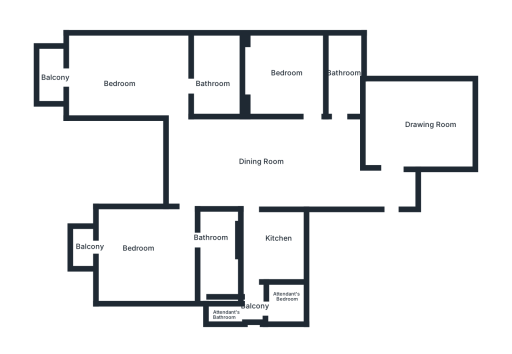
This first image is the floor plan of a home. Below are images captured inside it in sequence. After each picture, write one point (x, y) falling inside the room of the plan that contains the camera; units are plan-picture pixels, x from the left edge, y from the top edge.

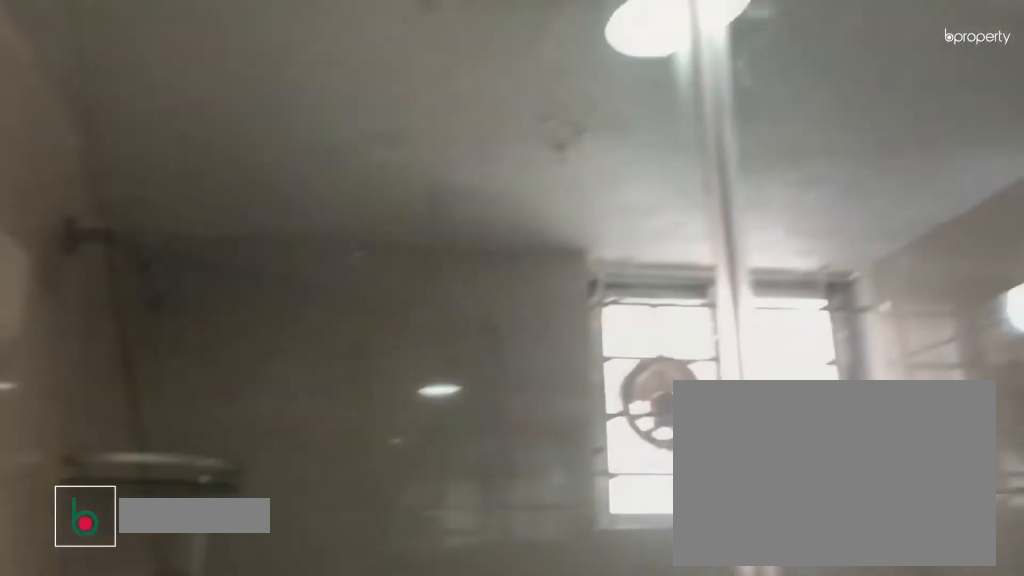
(218, 82)
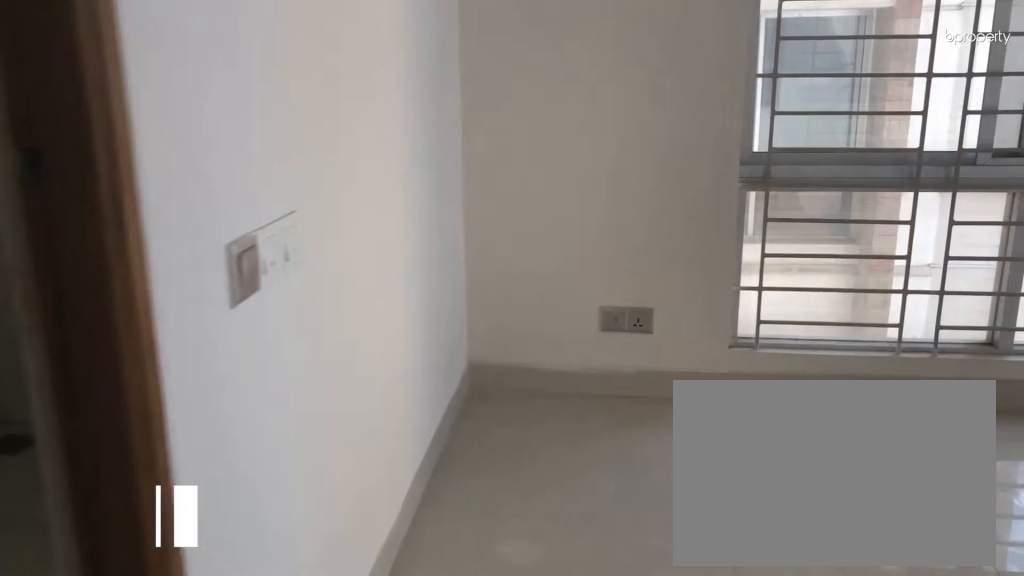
(139, 253)
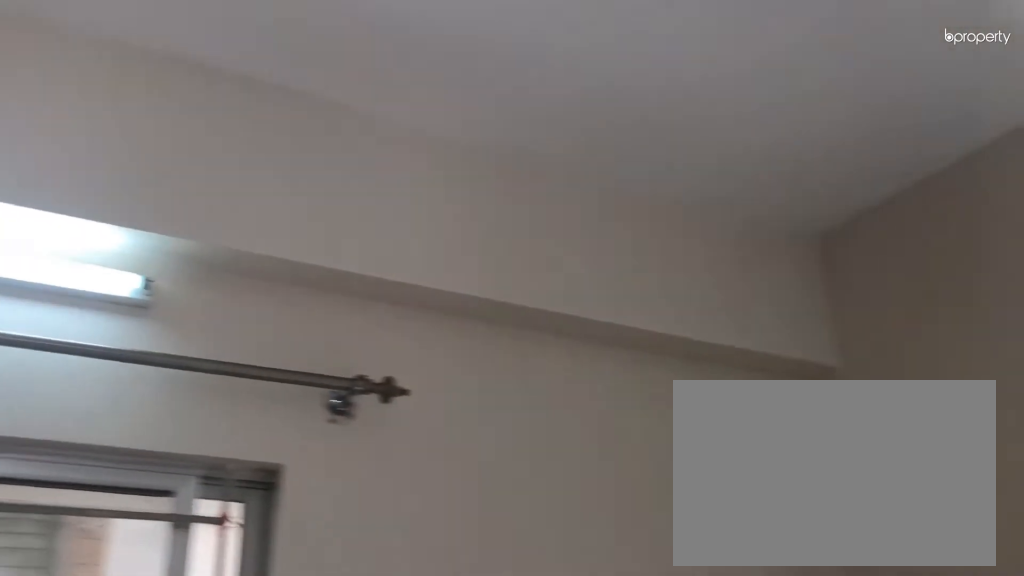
(139, 253)
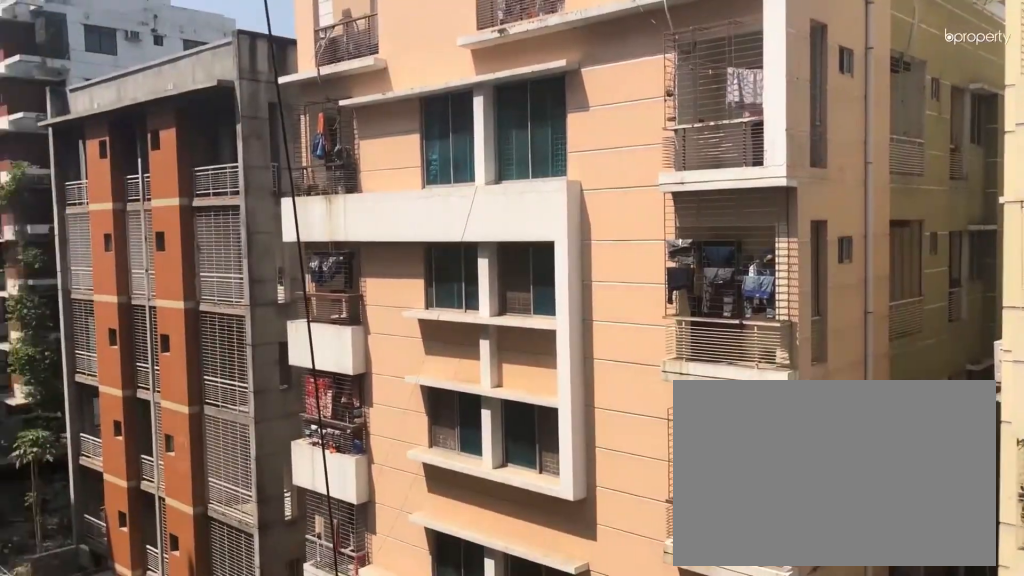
(87, 250)
